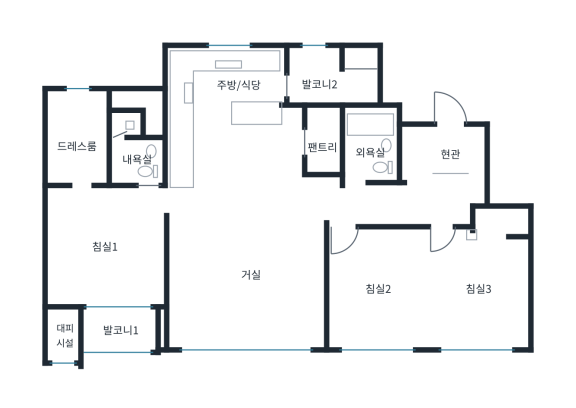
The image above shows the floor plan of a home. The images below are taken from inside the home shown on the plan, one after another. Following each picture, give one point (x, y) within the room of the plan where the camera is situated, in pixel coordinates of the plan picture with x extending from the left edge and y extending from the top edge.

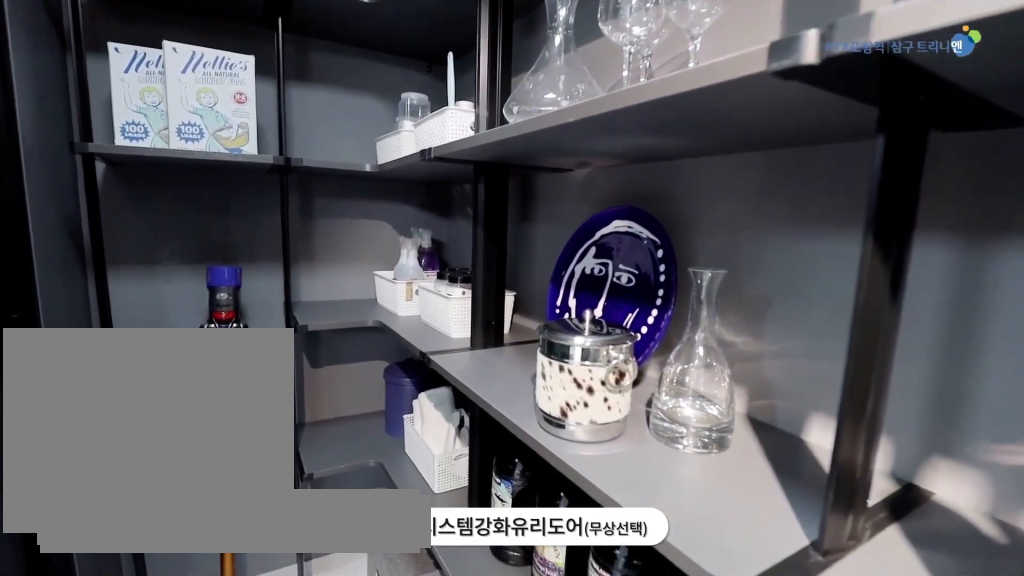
(323, 145)
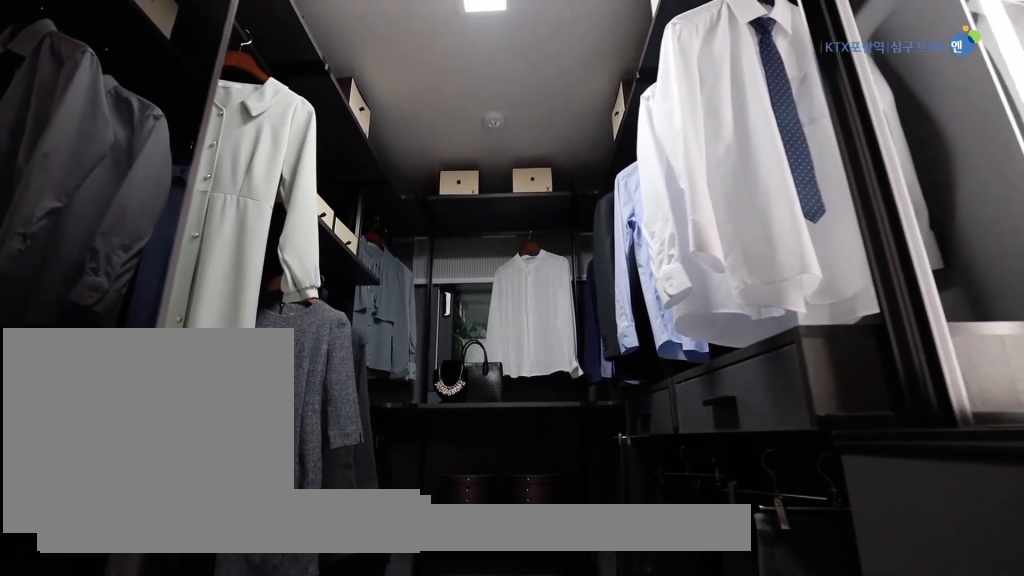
(75, 139)
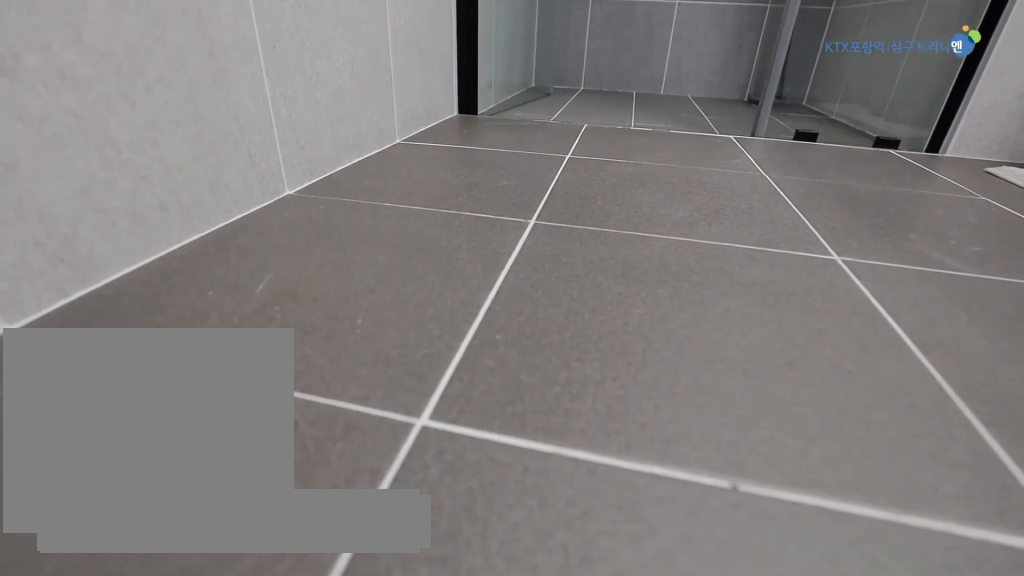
(132, 149)
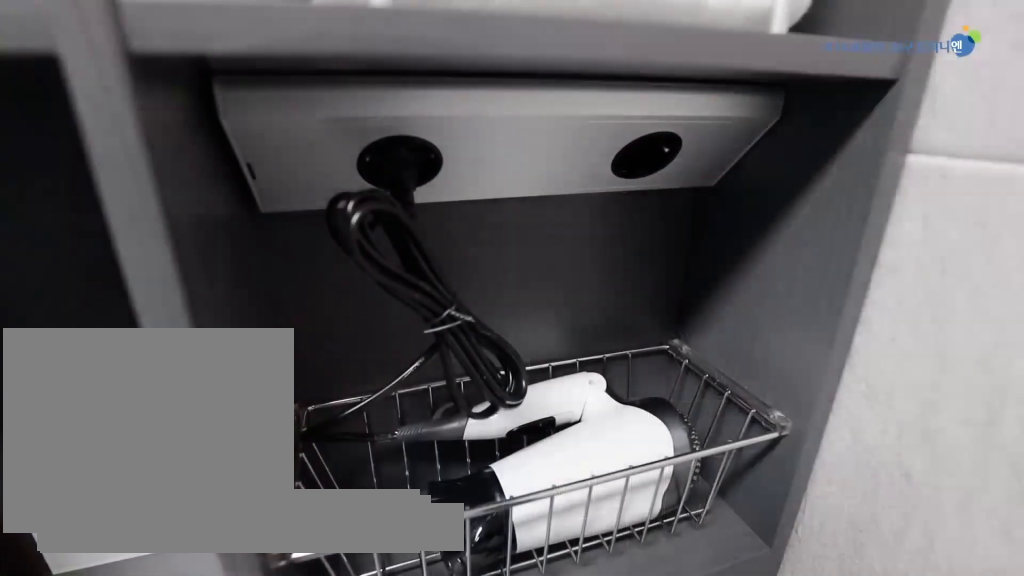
(135, 149)
